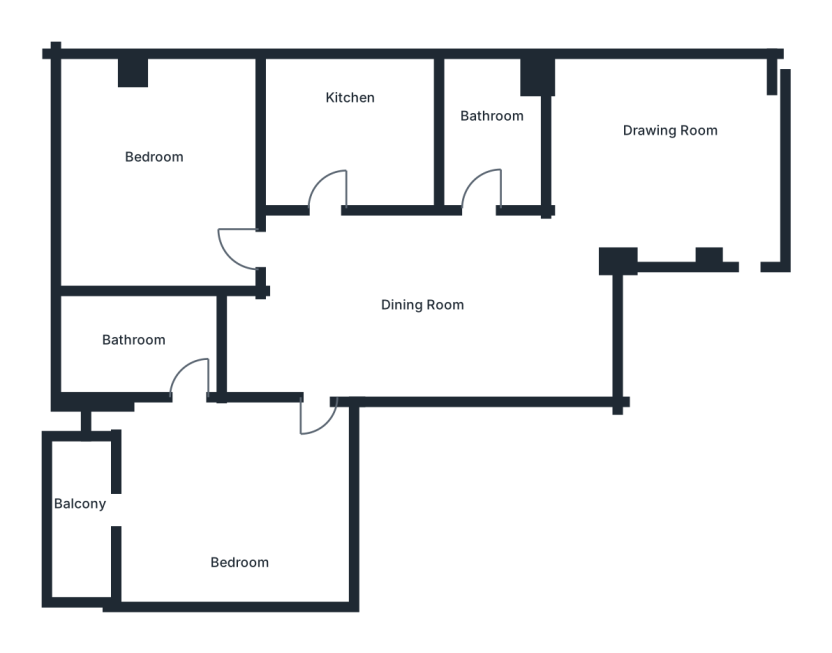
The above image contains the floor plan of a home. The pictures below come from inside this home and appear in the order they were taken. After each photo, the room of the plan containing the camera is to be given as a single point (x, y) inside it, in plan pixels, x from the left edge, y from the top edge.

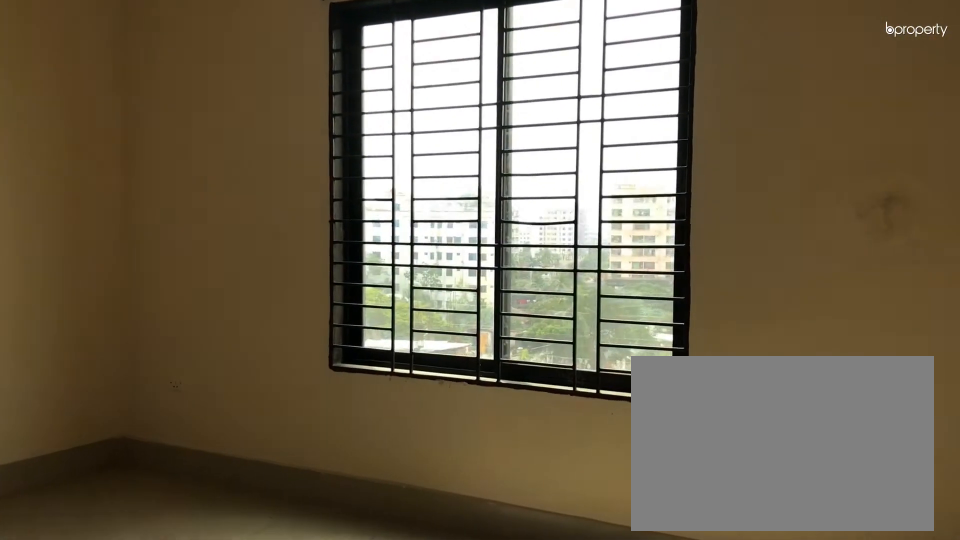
(665, 167)
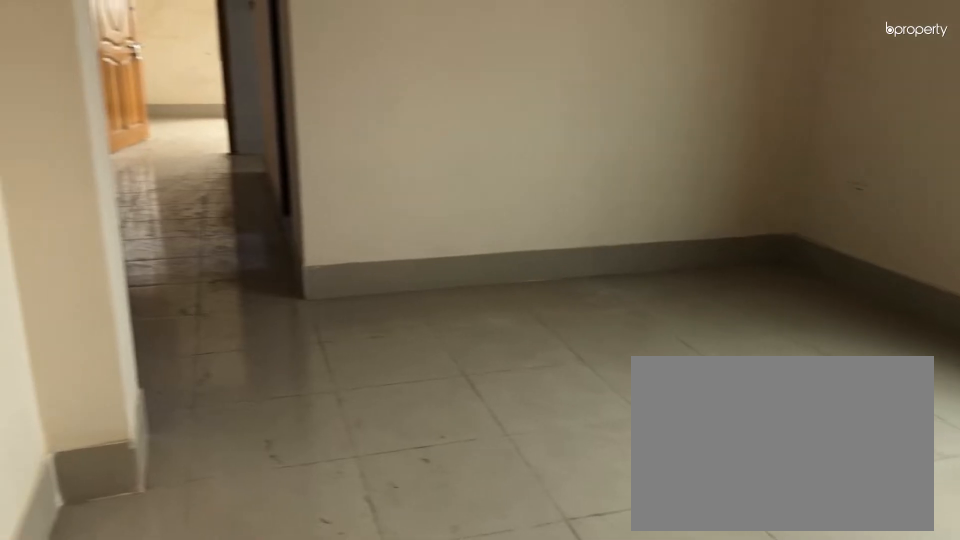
(664, 163)
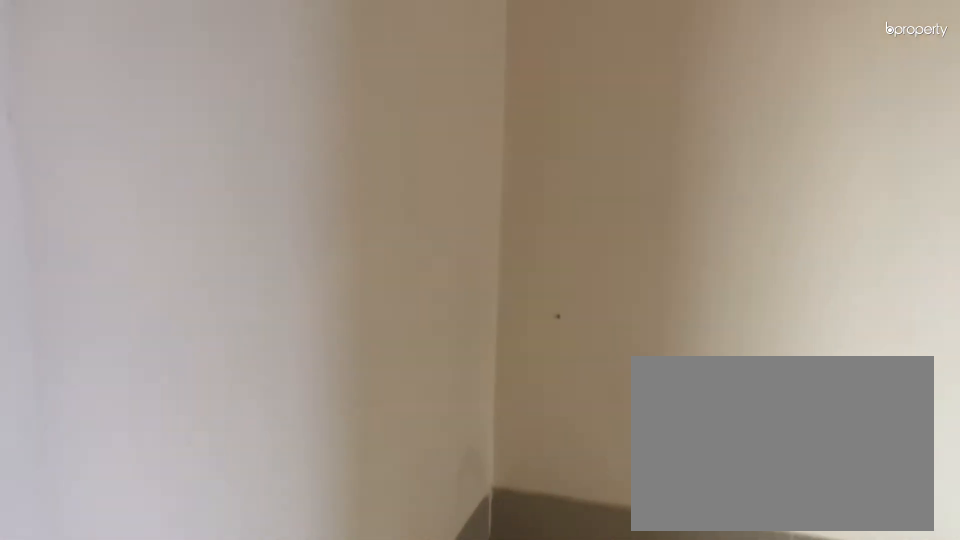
(425, 292)
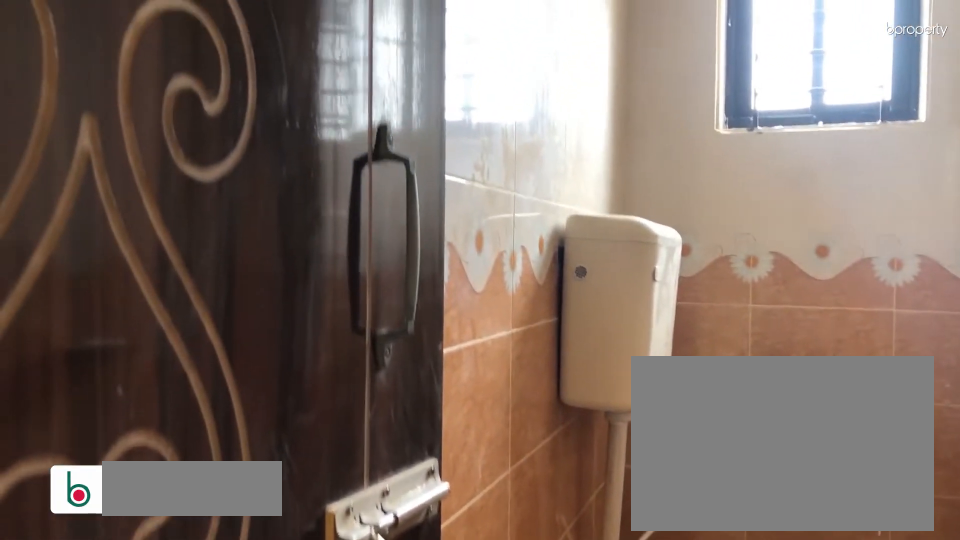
(500, 116)
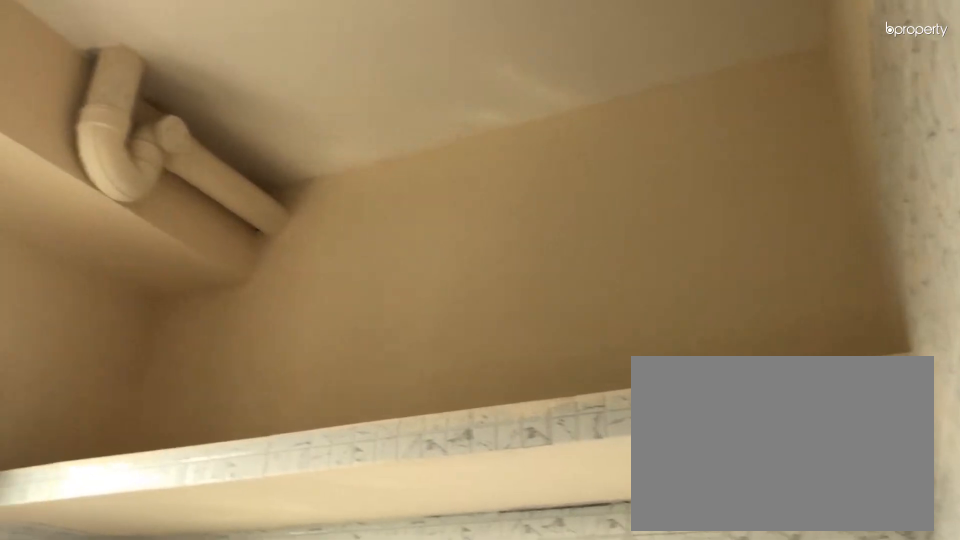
(354, 129)
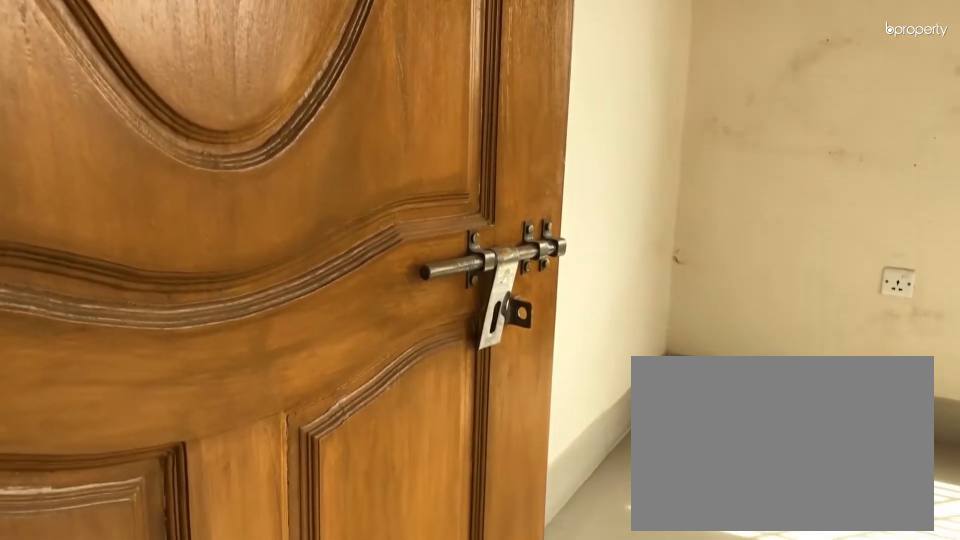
(161, 175)
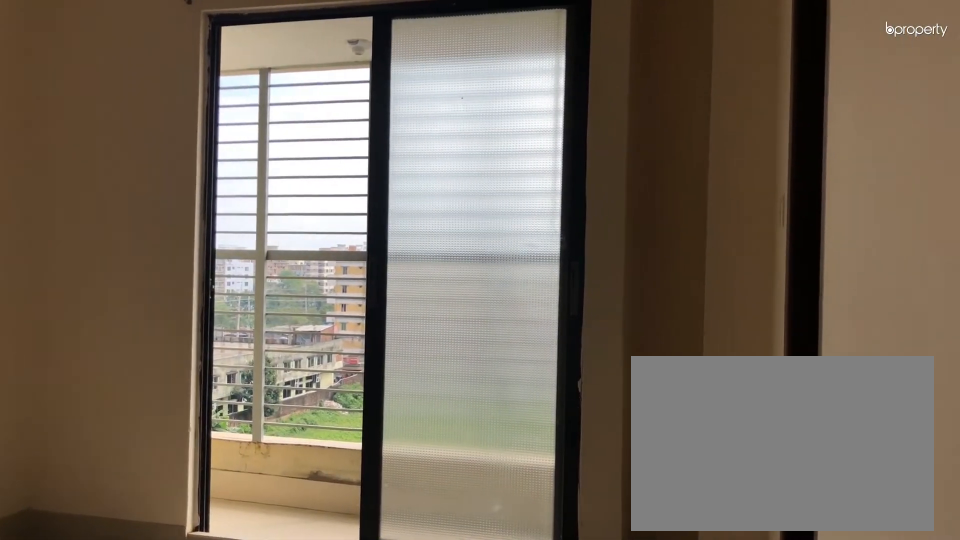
(237, 506)
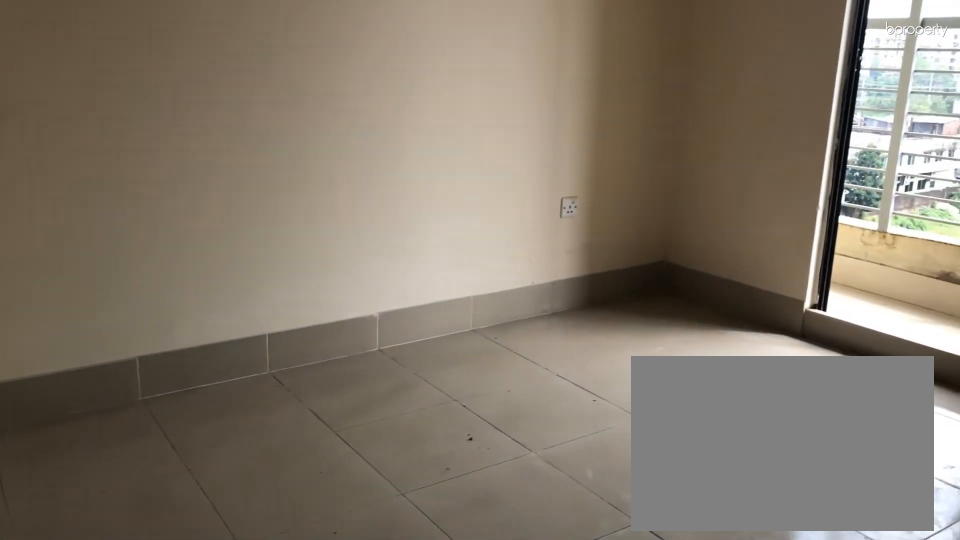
(237, 506)
